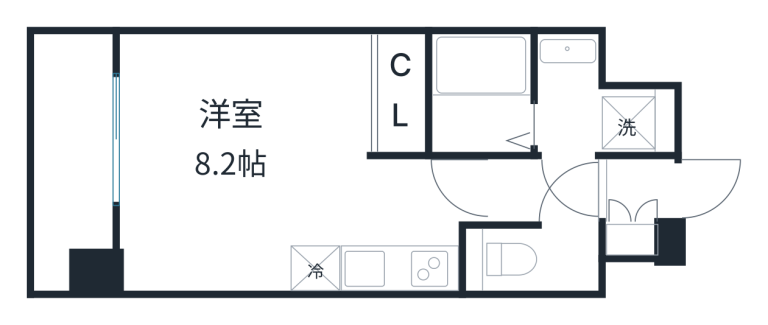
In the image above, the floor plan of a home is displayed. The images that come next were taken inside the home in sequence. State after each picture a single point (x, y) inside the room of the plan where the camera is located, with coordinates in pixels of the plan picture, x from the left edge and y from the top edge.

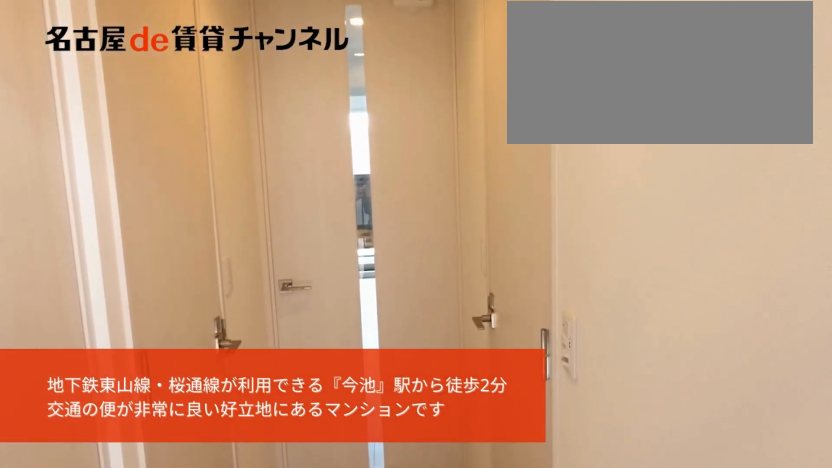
(585, 191)
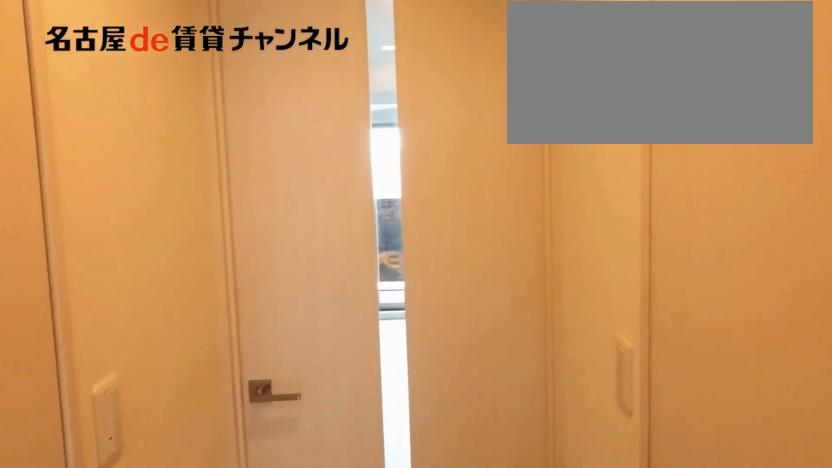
(585, 191)
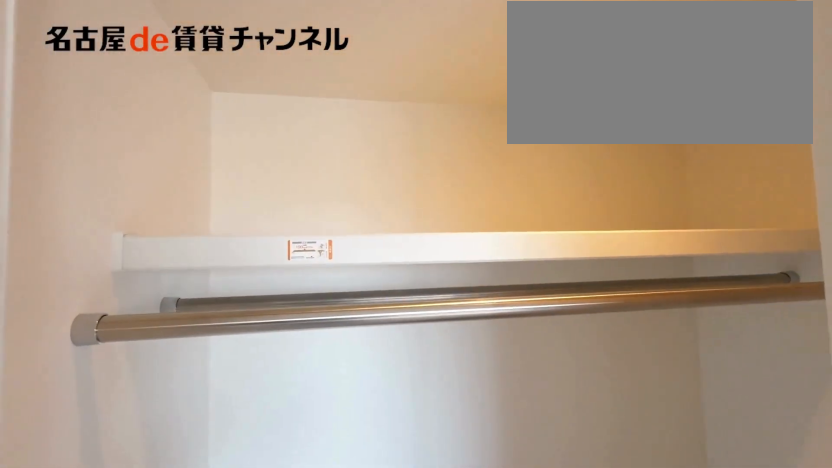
(402, 93)
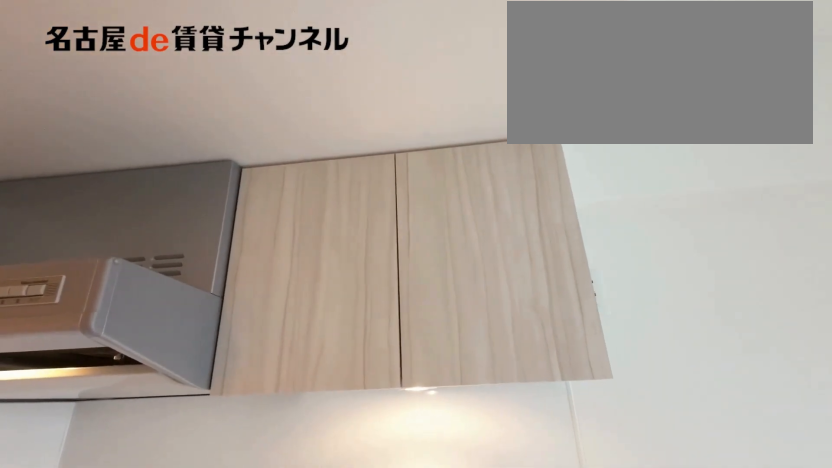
(400, 268)
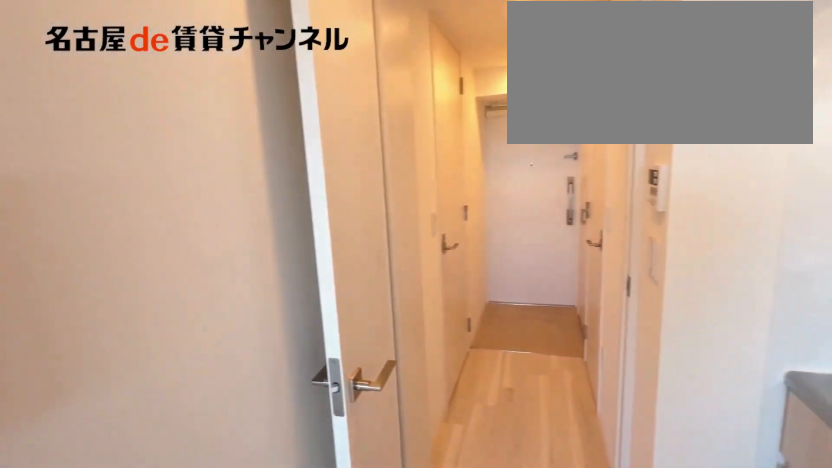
(400, 268)
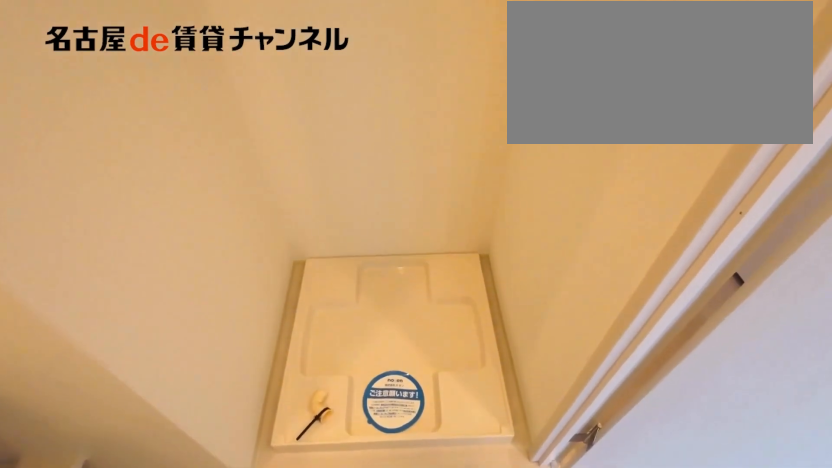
(595, 103)
